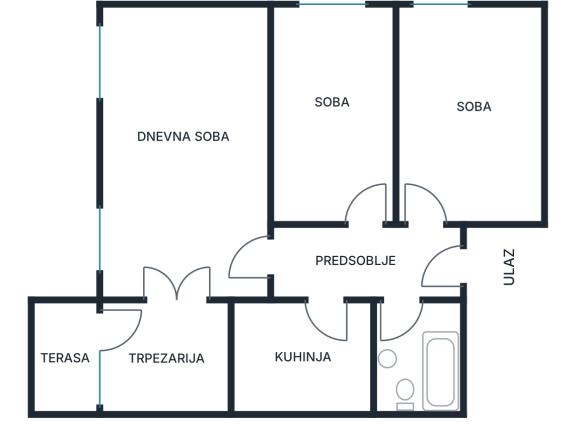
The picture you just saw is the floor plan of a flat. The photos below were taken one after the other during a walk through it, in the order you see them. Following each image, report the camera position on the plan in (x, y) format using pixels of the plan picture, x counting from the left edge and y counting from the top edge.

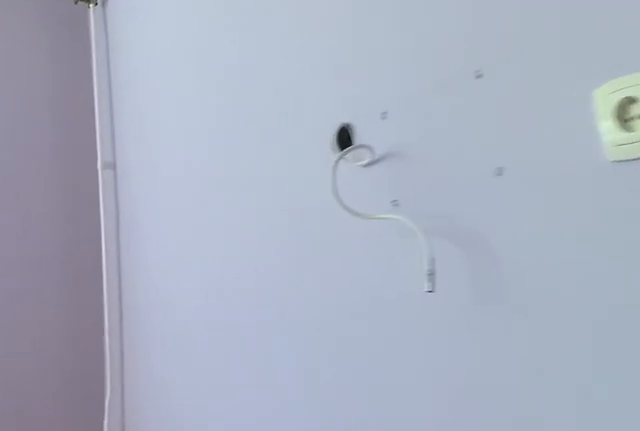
(518, 80)
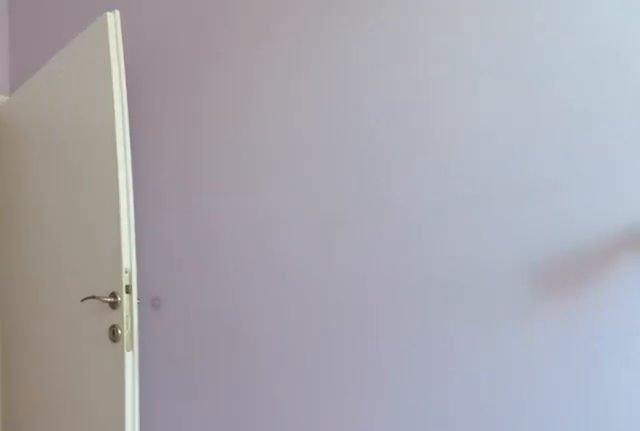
(499, 109)
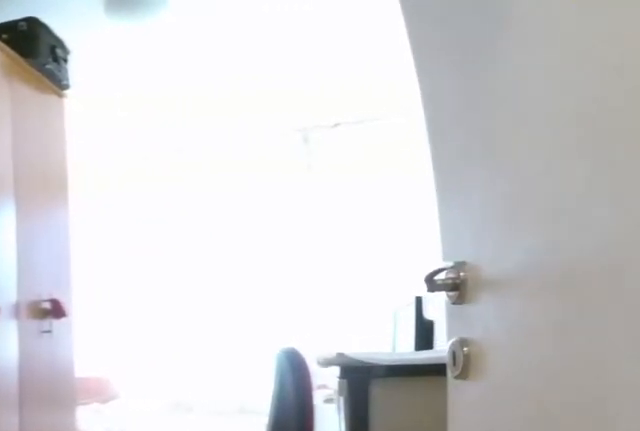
(377, 244)
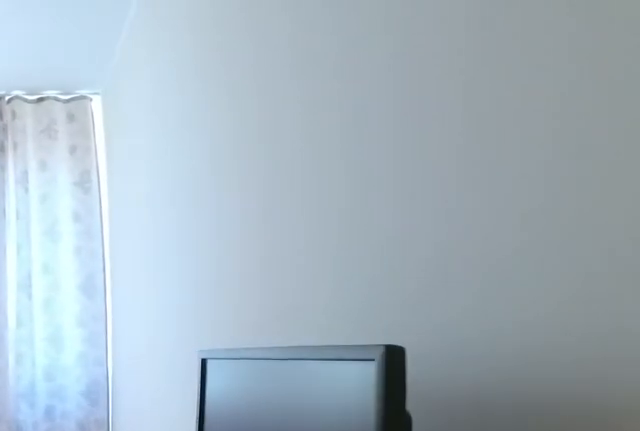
(358, 174)
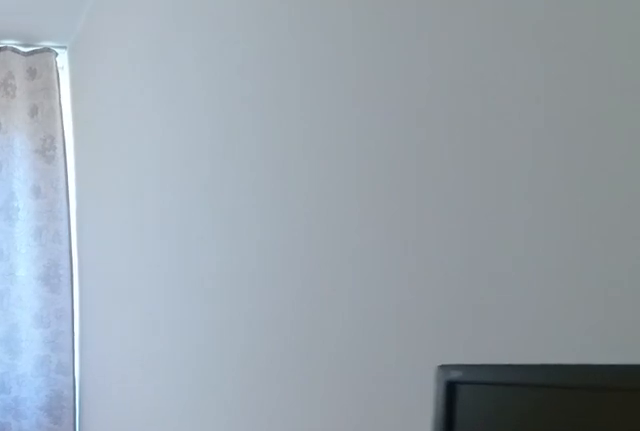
(354, 143)
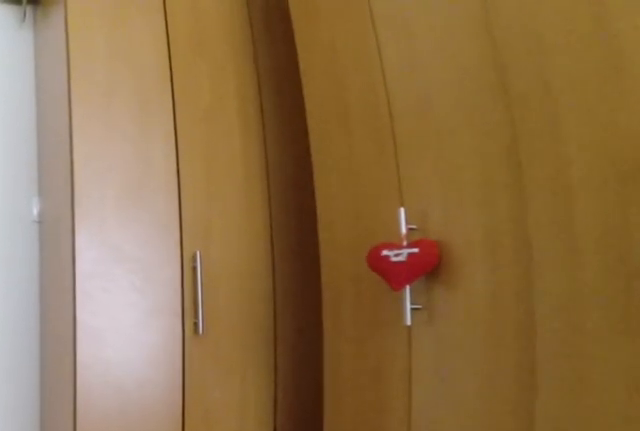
(350, 105)
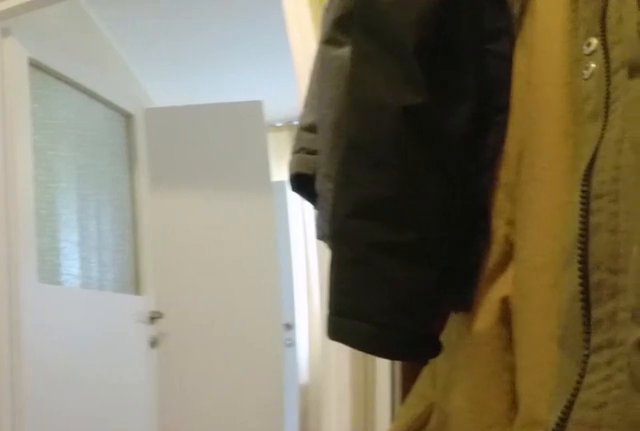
(380, 263)
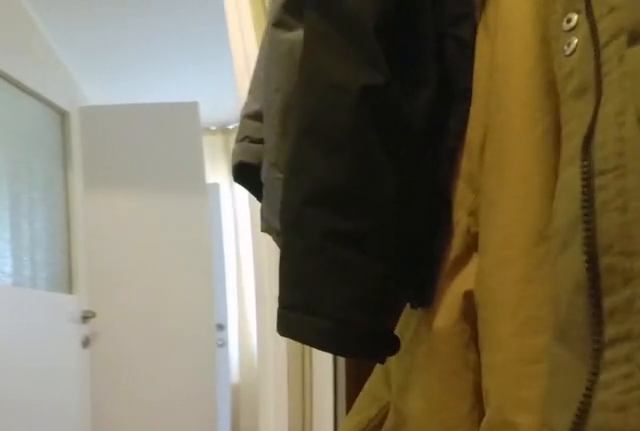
(376, 266)
